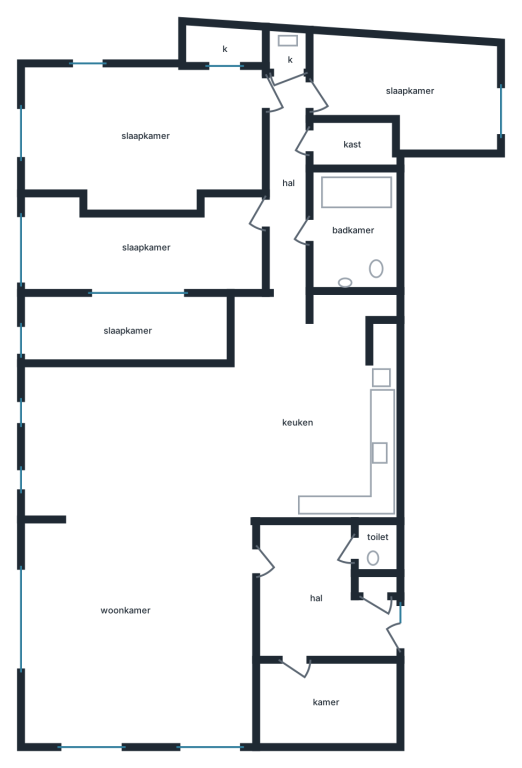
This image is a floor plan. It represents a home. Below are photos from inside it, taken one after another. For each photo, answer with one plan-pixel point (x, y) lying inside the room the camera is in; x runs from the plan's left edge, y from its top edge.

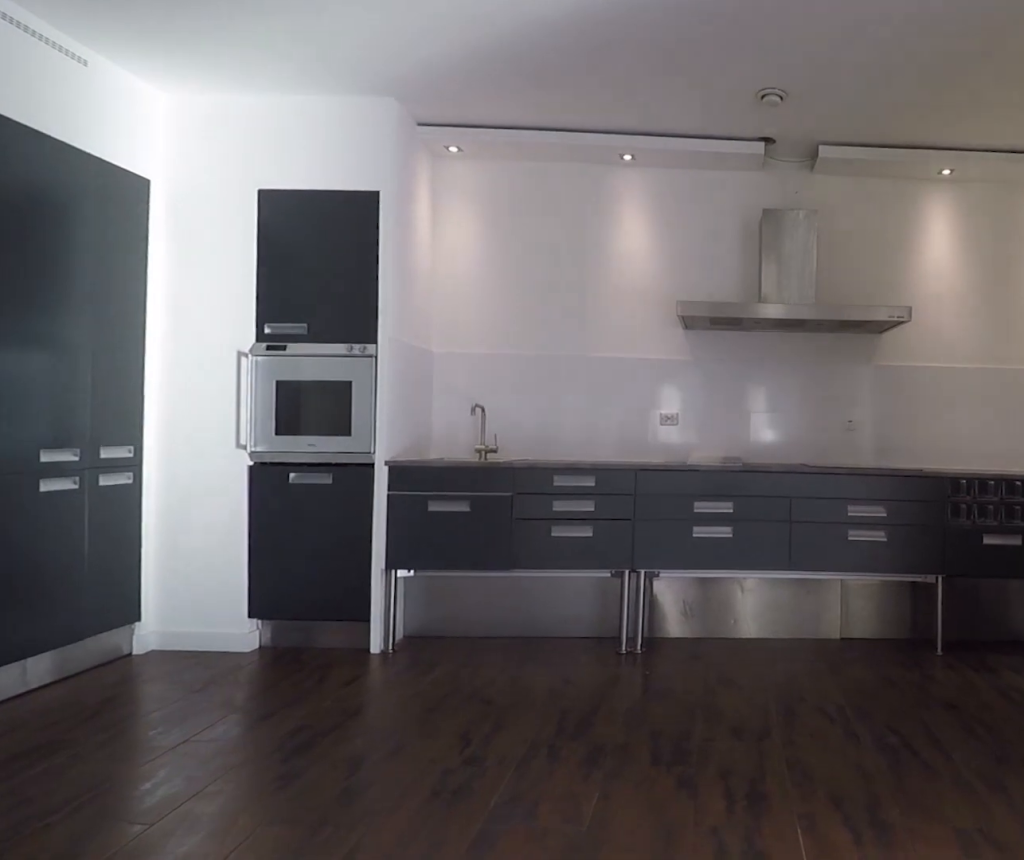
(315, 410)
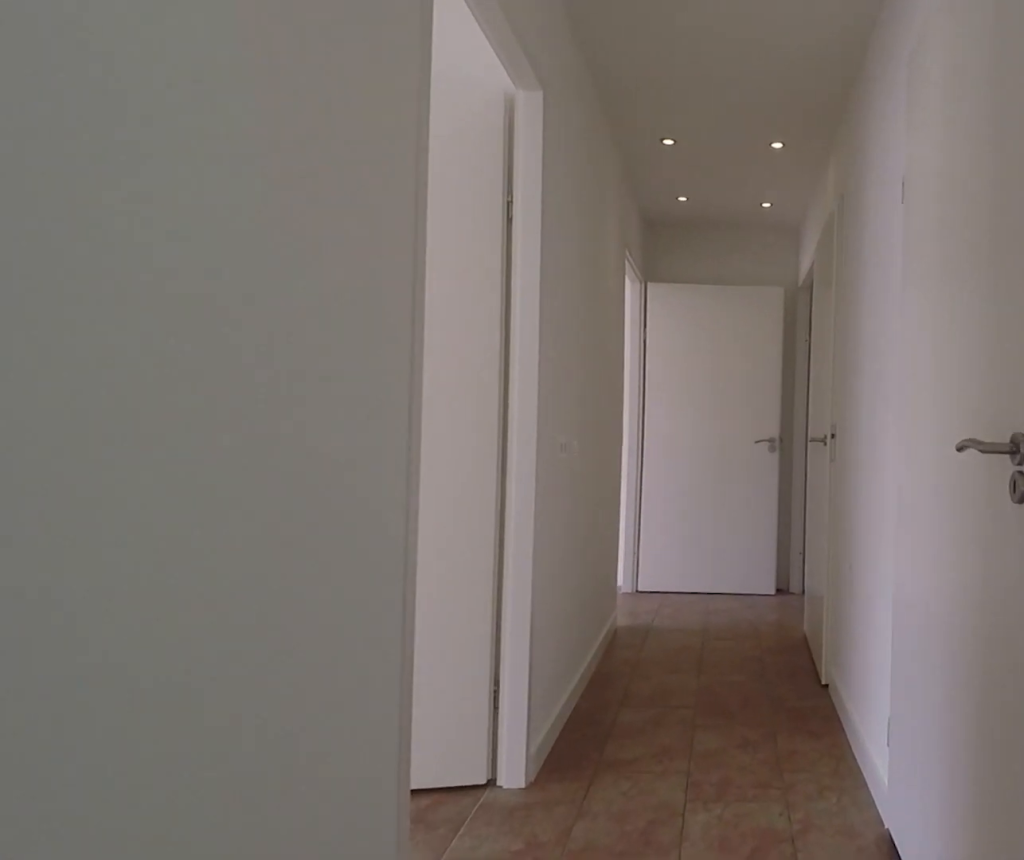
(288, 180)
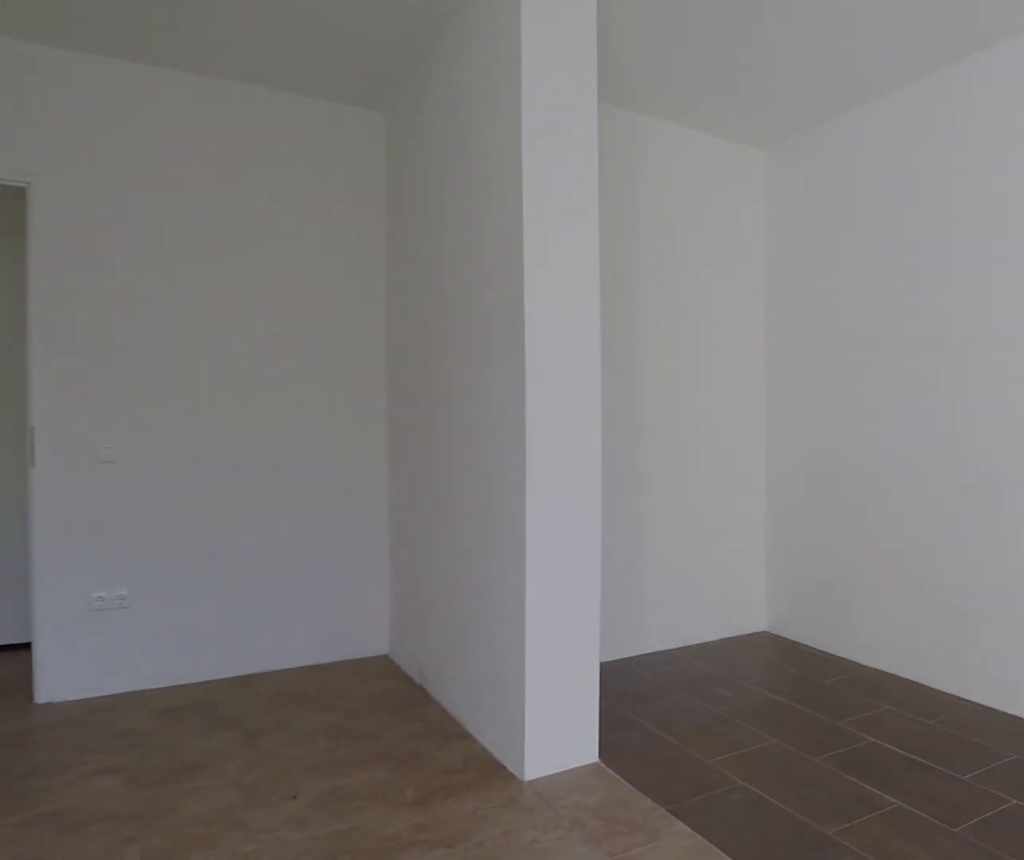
(146, 246)
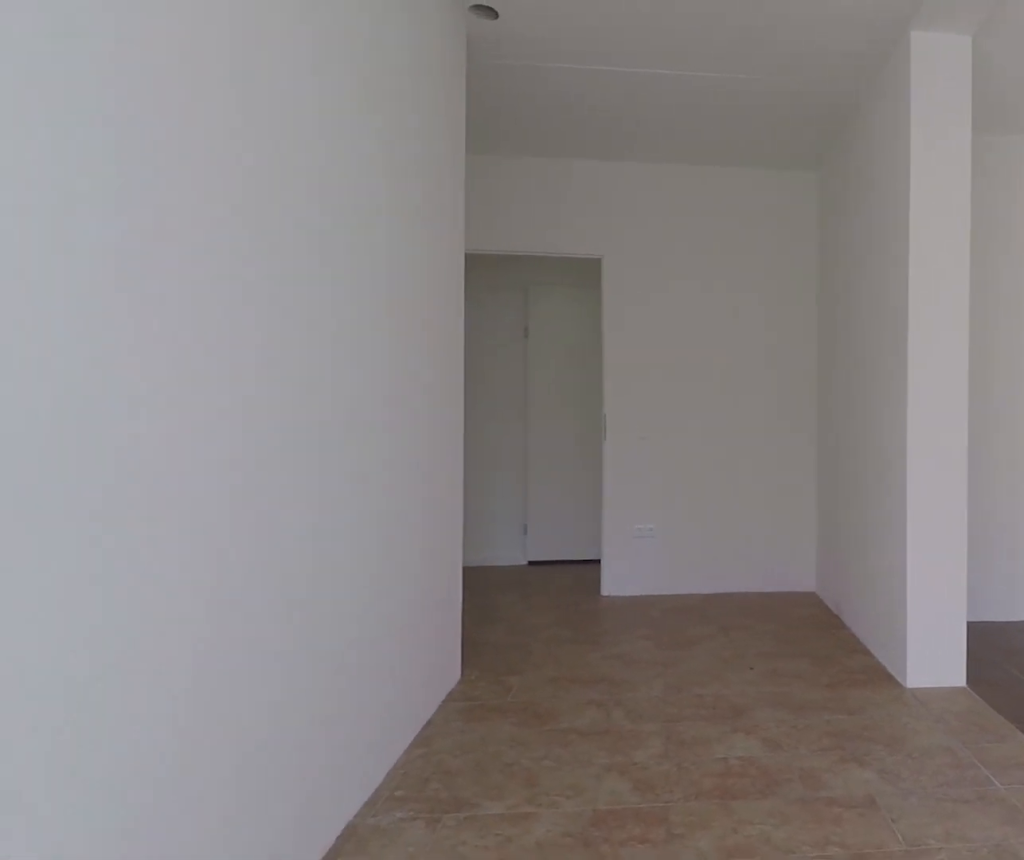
(146, 246)
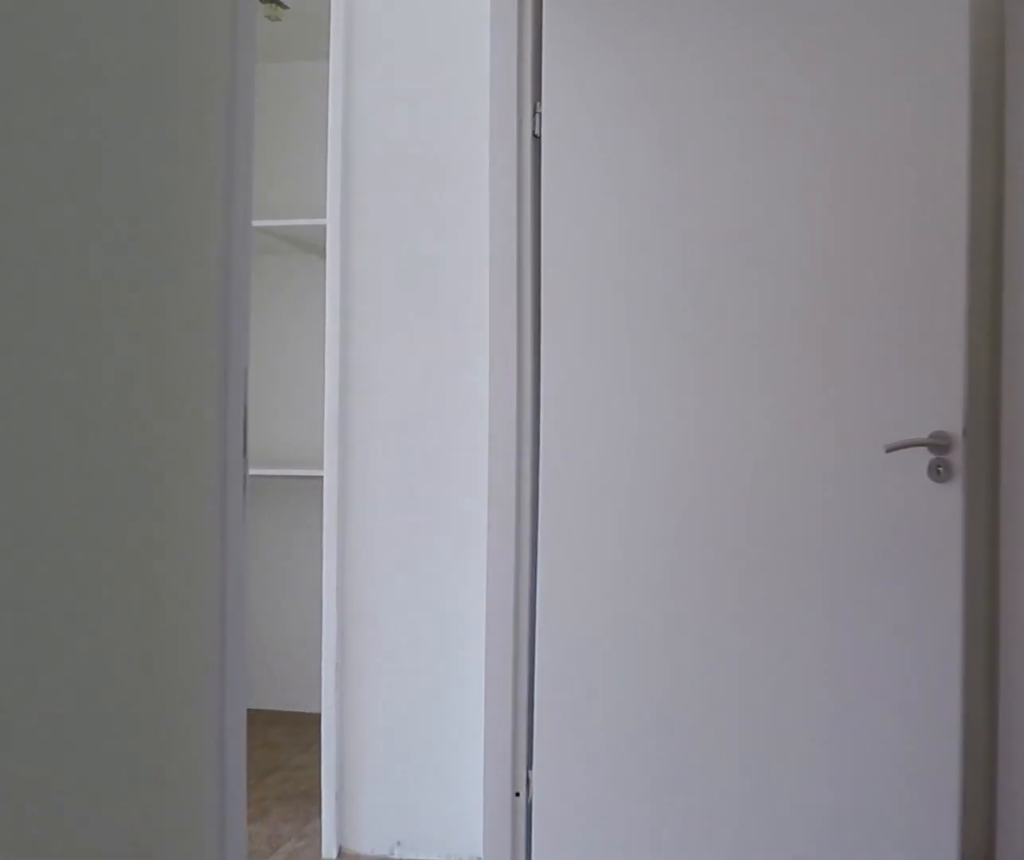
(288, 180)
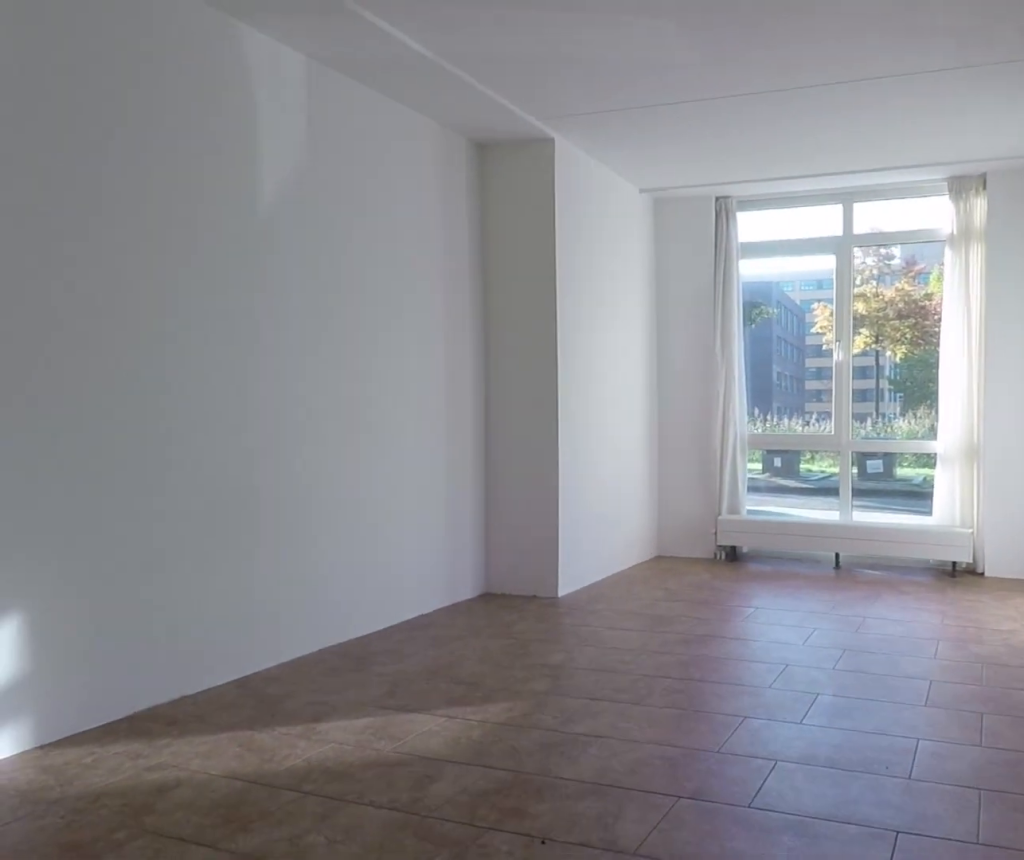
(145, 135)
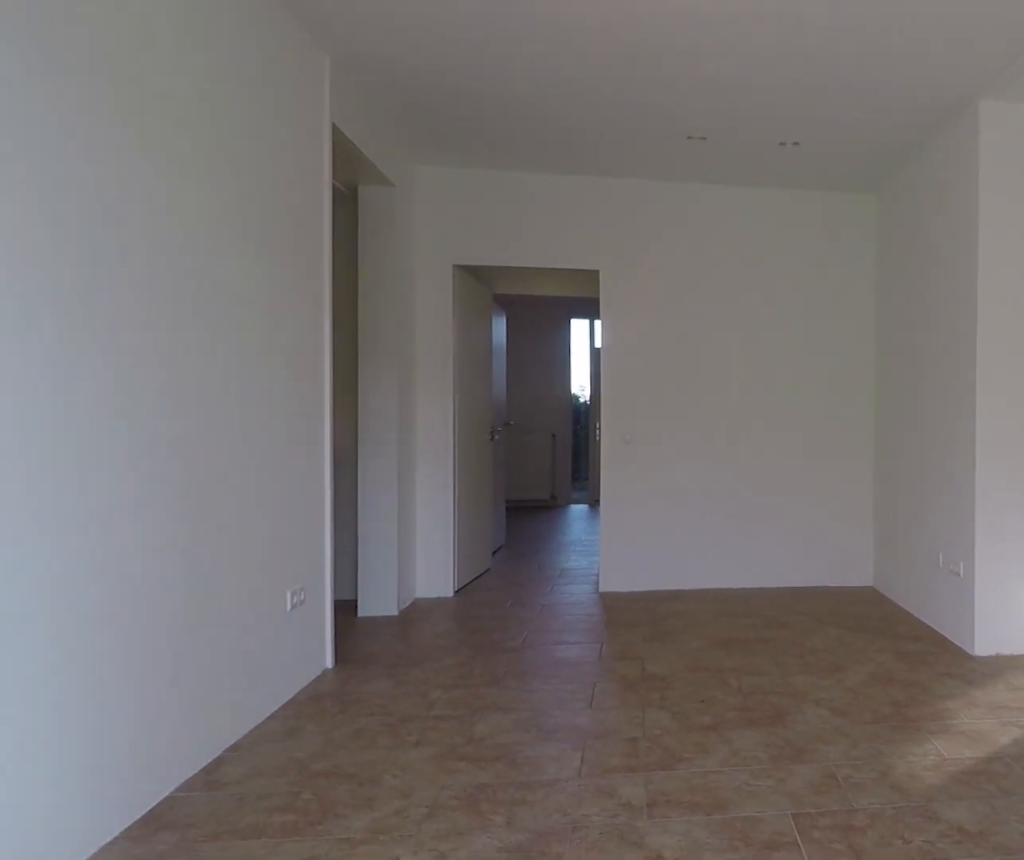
(145, 135)
